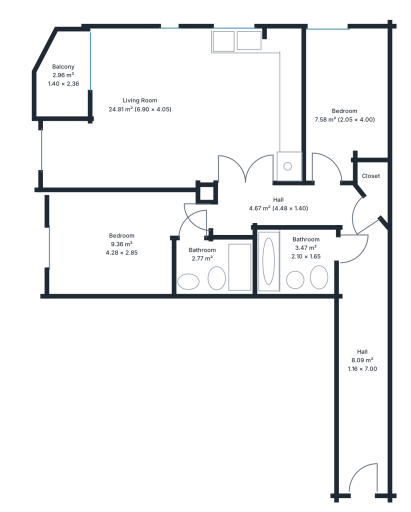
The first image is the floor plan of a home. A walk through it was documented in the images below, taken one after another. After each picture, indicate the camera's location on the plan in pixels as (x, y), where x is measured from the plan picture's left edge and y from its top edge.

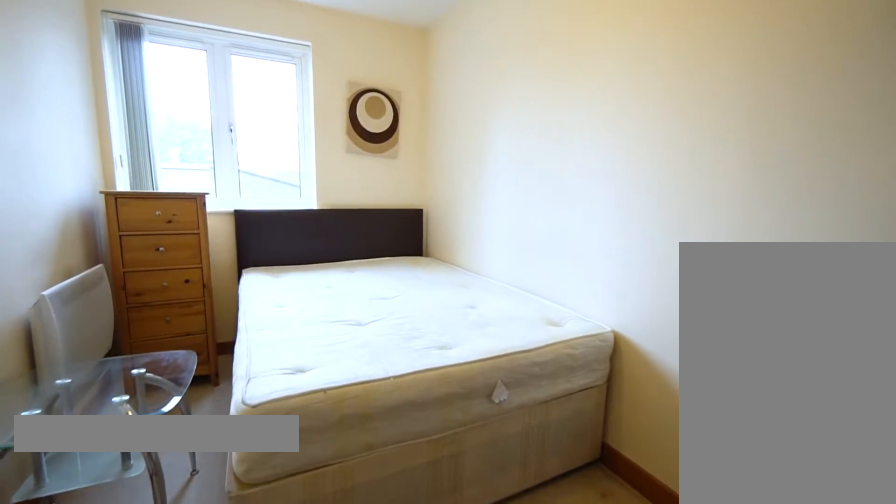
(331, 150)
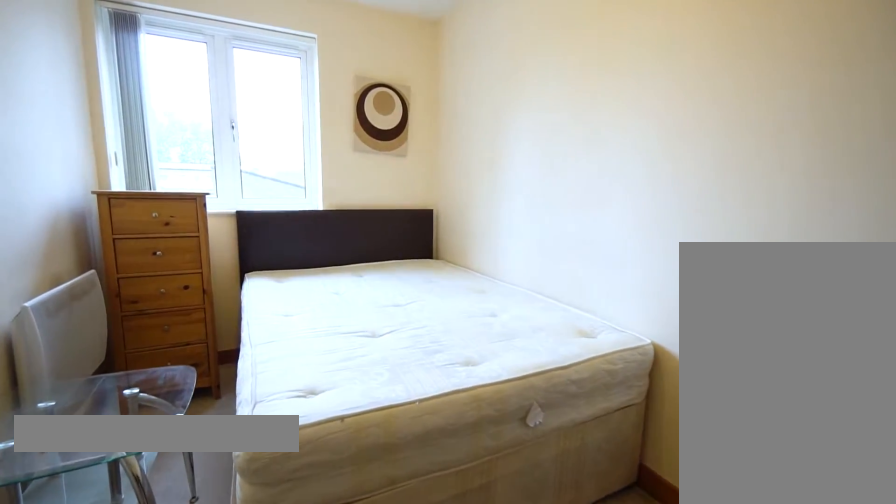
(331, 141)
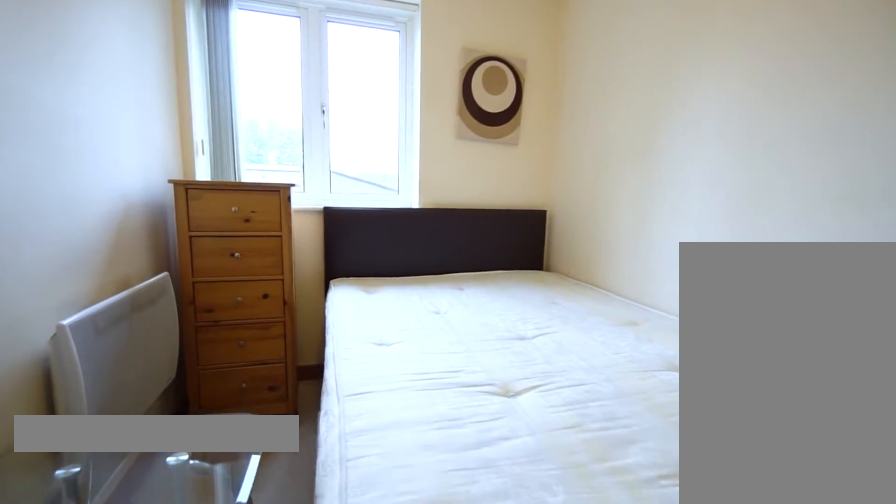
(331, 121)
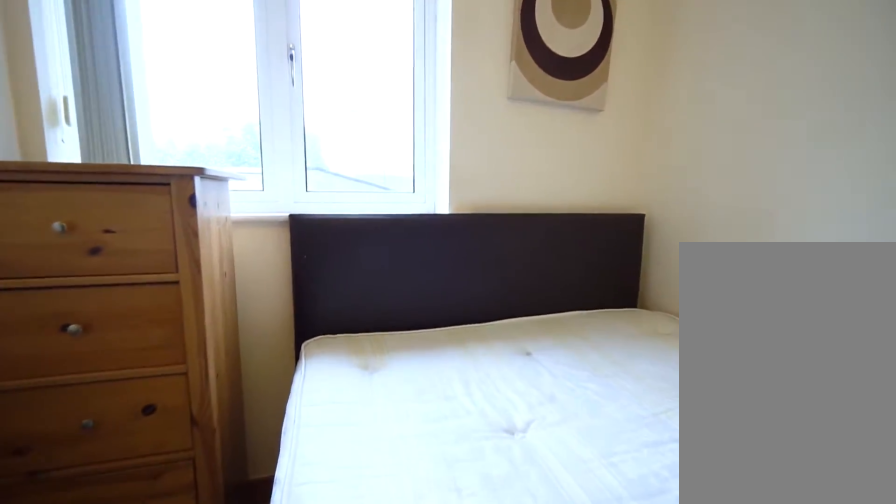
(331, 85)
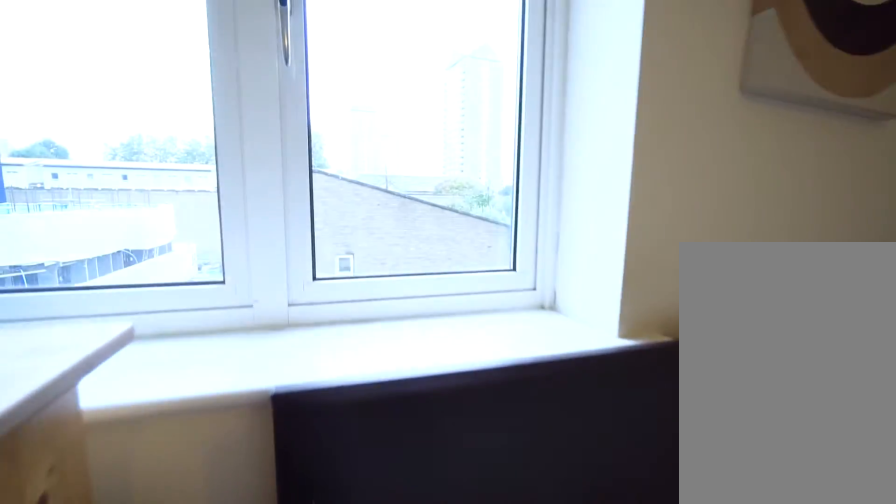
(331, 58)
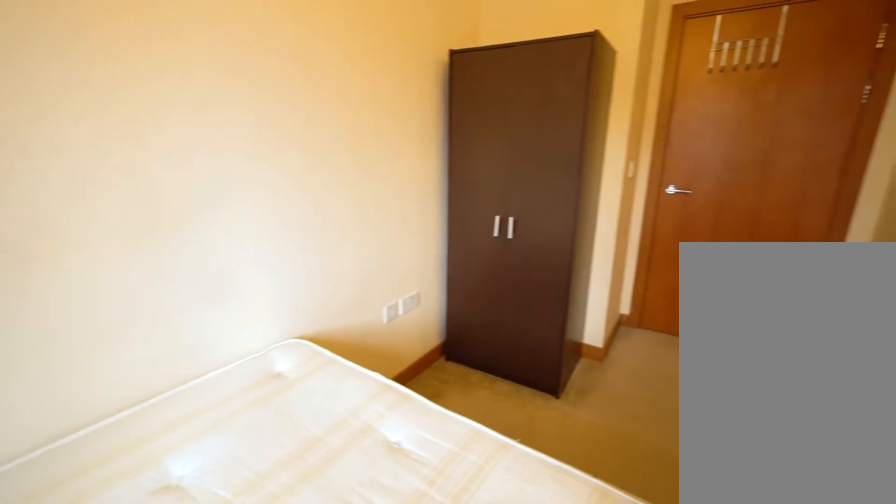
(331, 56)
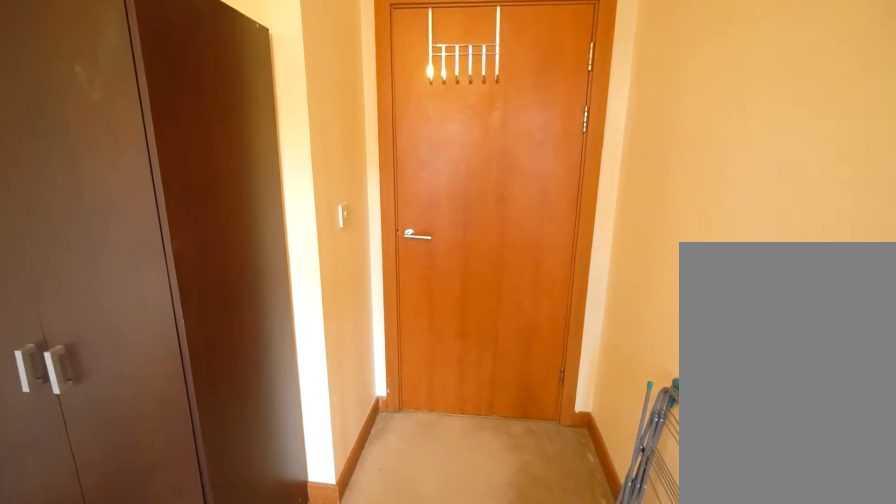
(331, 95)
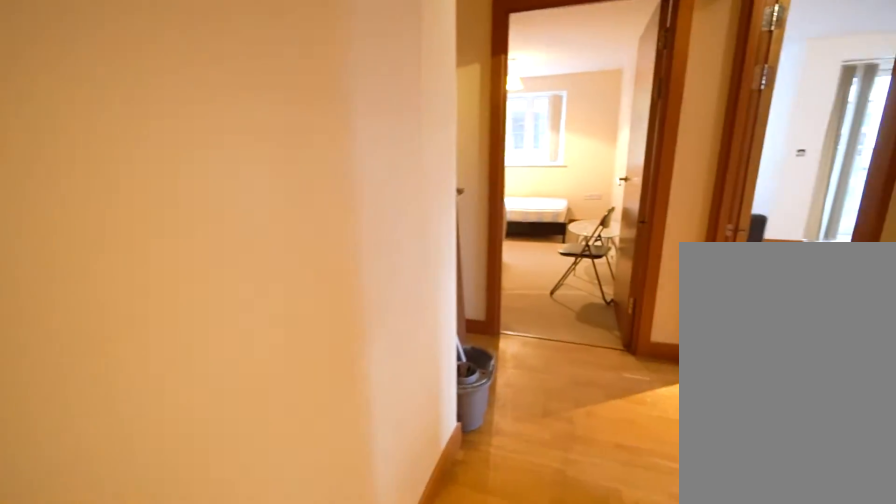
(308, 203)
